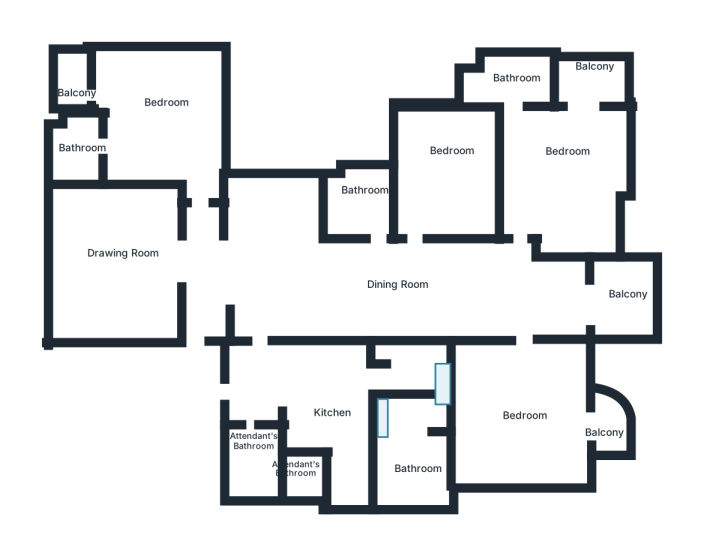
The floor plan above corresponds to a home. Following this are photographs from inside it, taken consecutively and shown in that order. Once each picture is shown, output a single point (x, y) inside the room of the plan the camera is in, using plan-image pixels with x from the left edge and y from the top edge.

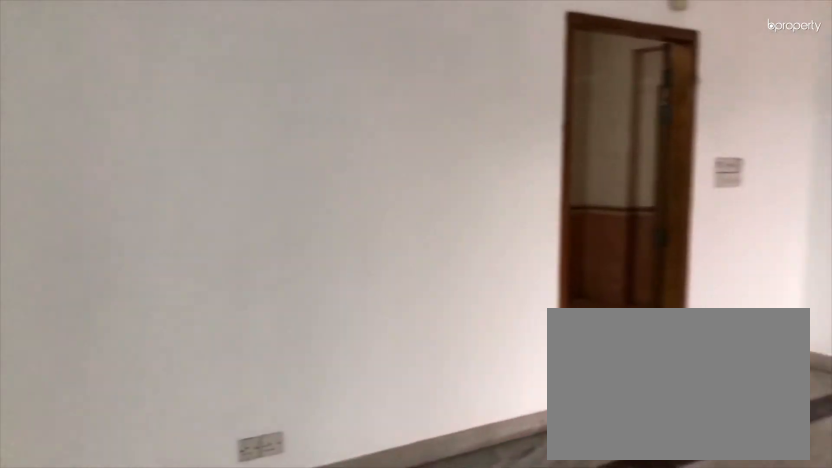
(315, 280)
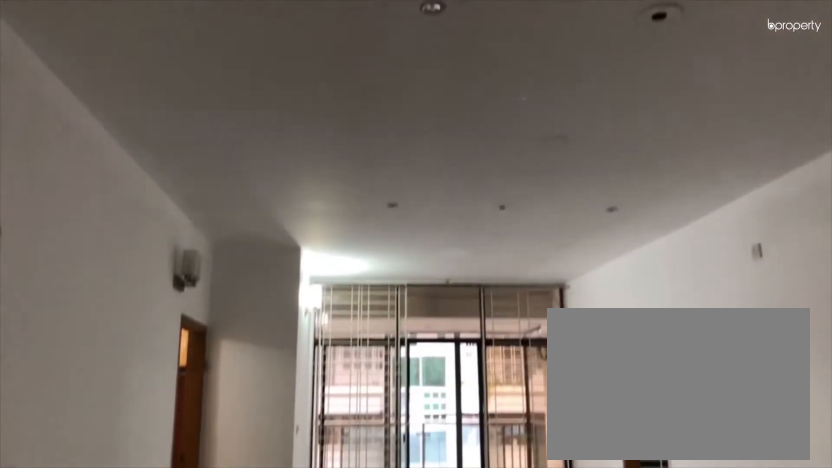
(315, 280)
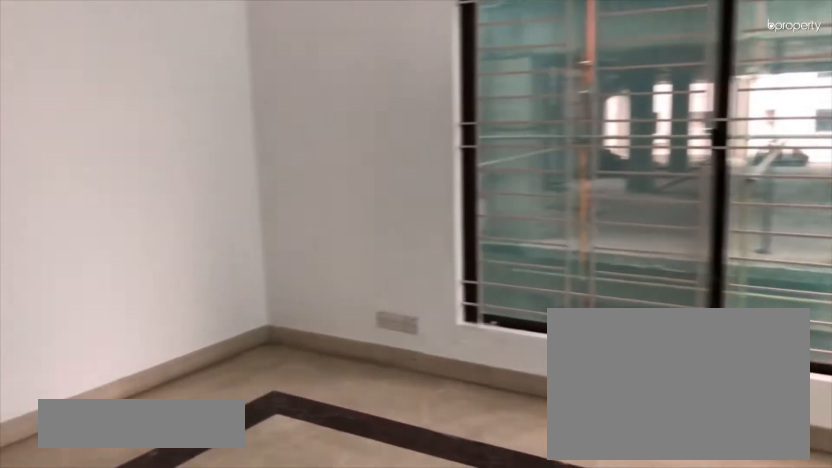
(109, 261)
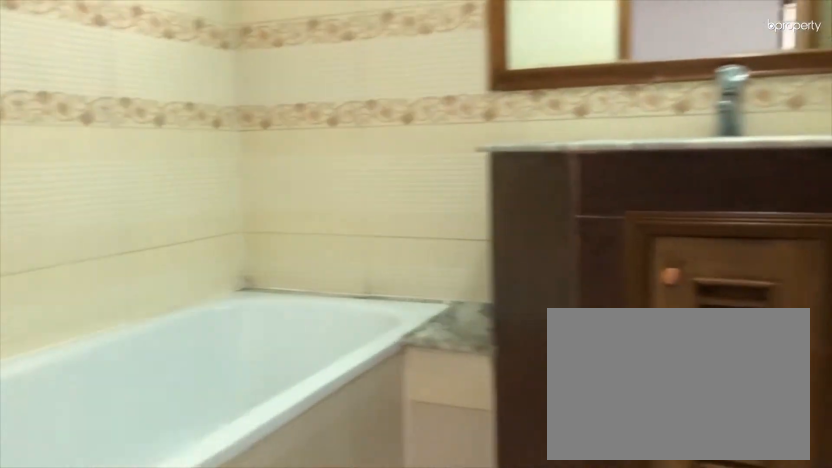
(86, 148)
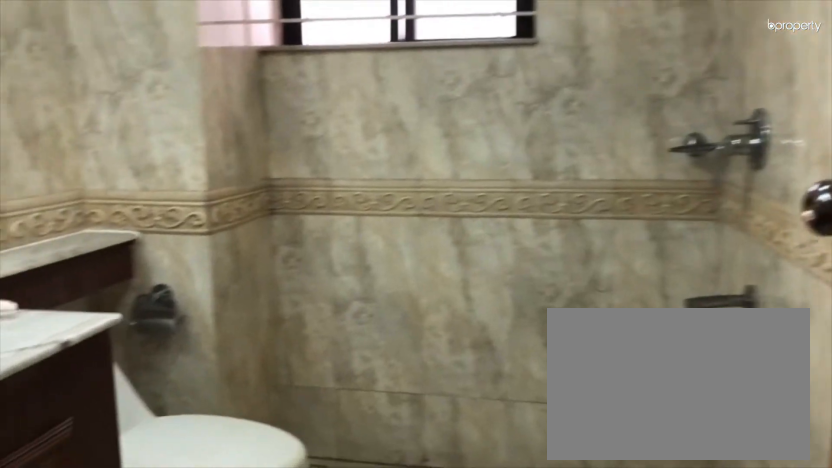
(362, 199)
